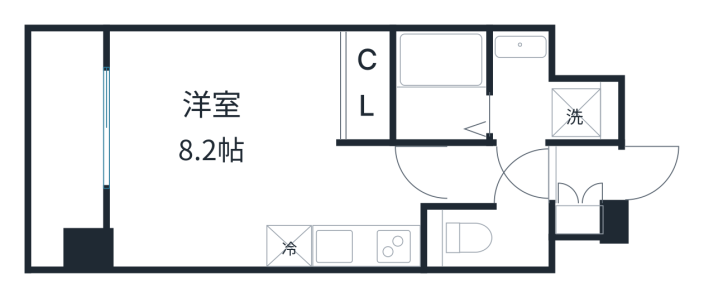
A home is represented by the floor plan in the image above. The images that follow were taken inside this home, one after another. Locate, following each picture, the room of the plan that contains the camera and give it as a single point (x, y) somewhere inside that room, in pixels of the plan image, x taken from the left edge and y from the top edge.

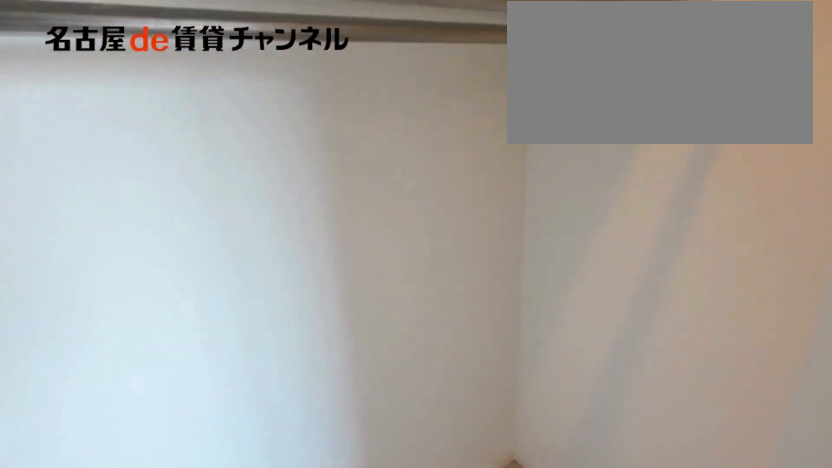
(368, 85)
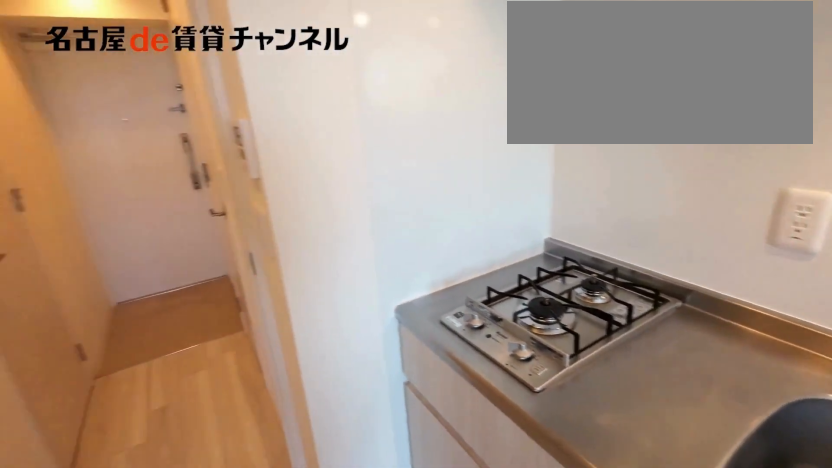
(366, 246)
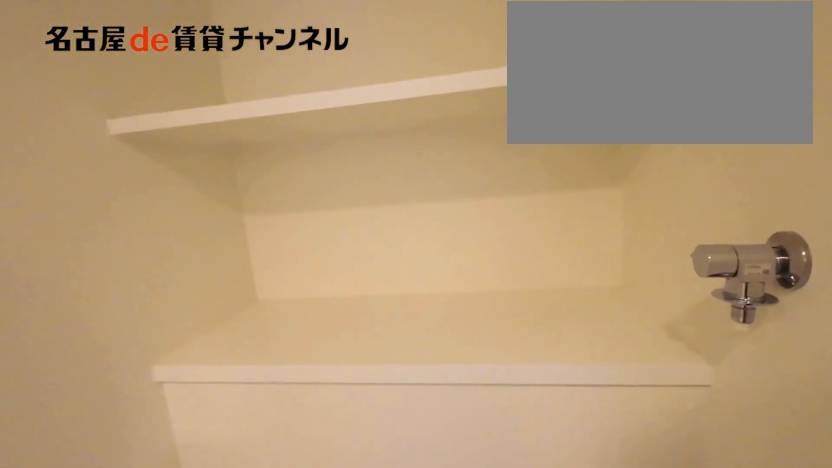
(545, 95)
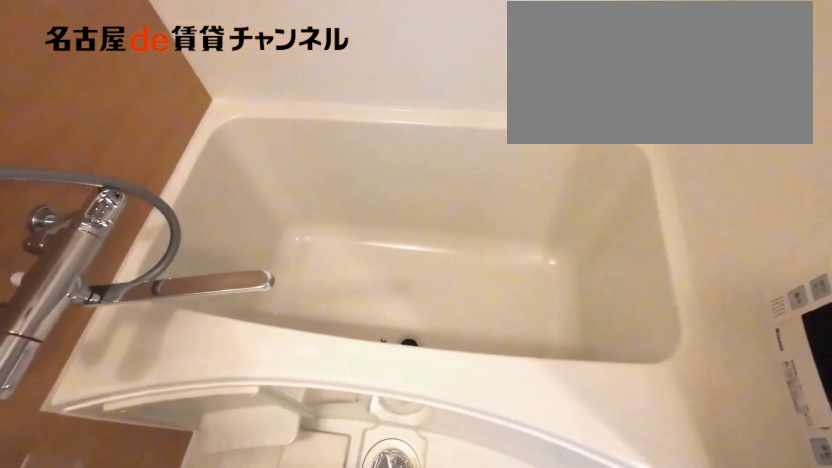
(441, 85)
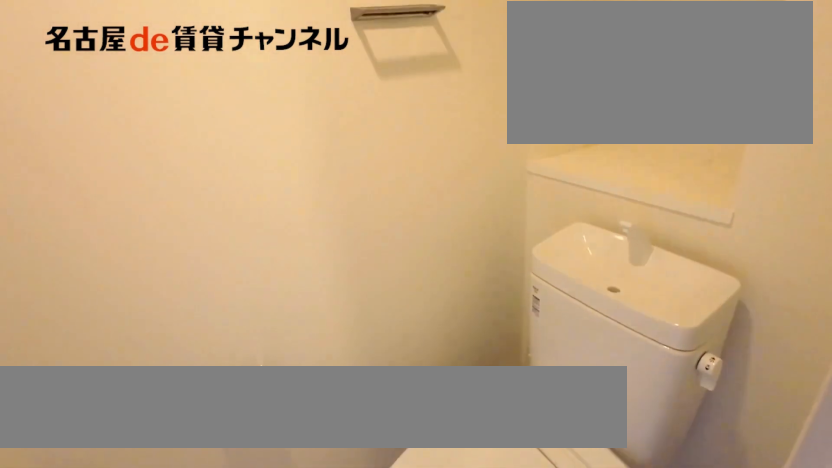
(488, 238)
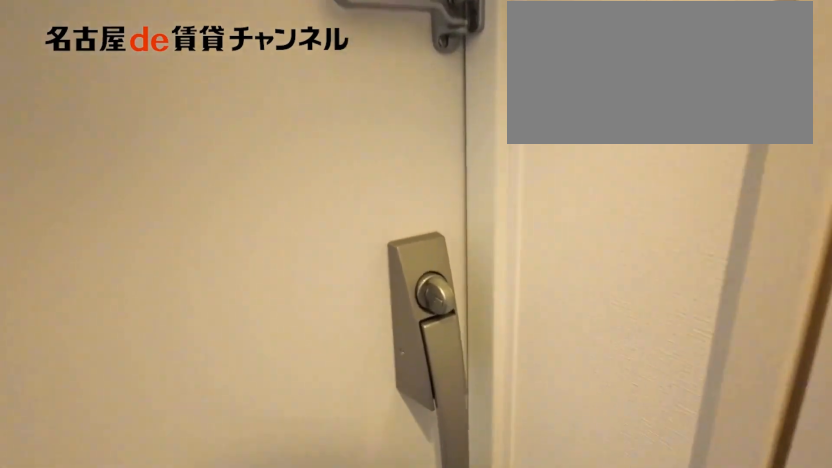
(586, 175)
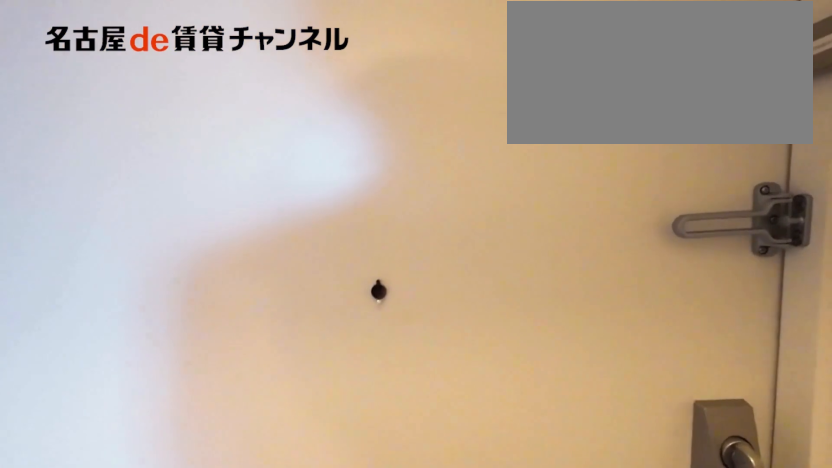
(586, 175)
